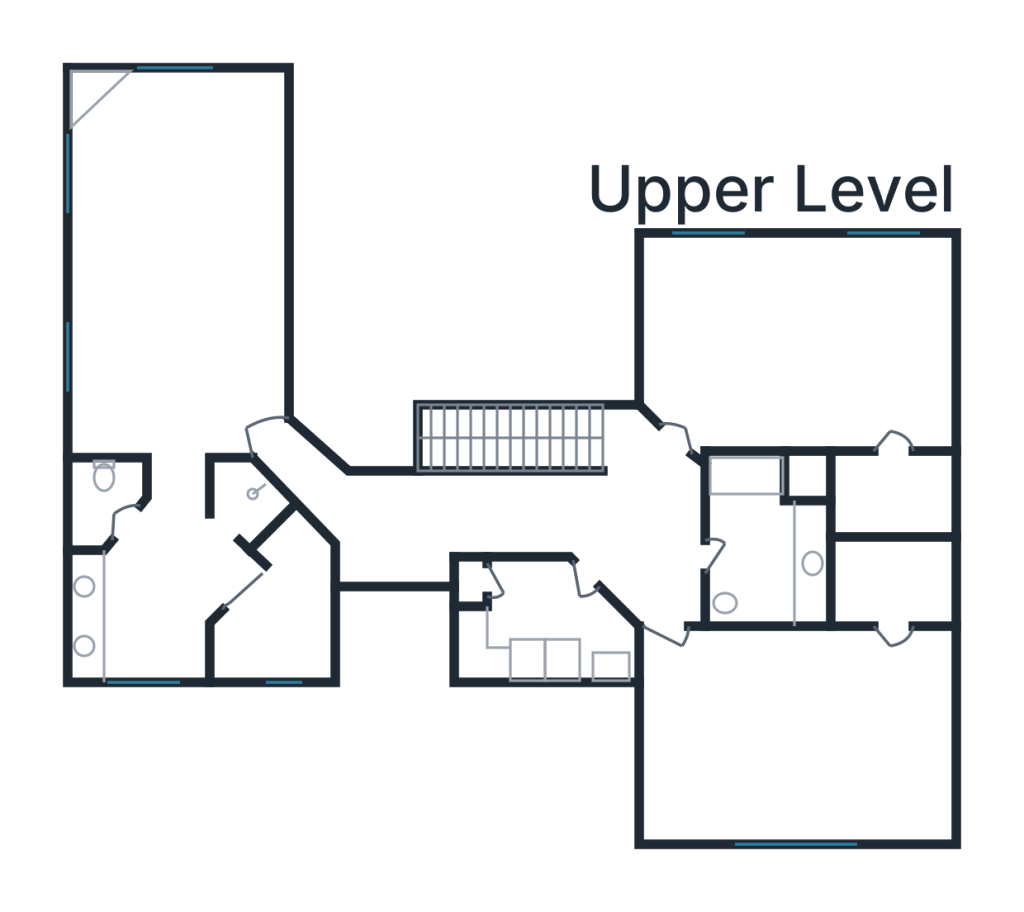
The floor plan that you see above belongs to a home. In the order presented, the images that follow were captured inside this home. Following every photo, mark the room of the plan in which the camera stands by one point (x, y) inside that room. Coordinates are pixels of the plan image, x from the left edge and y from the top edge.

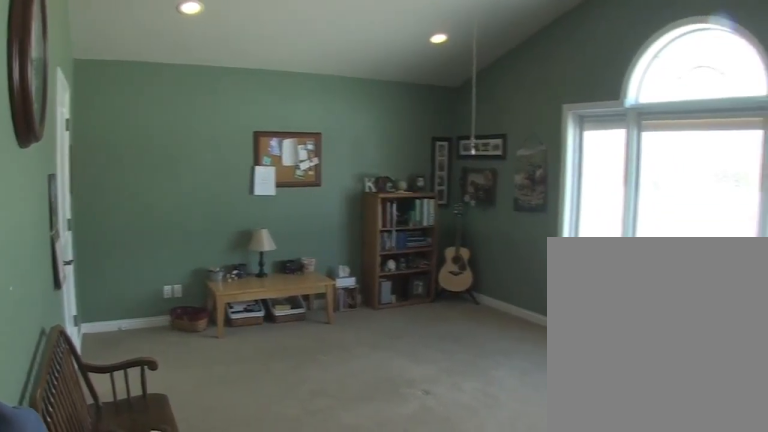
(792, 733)
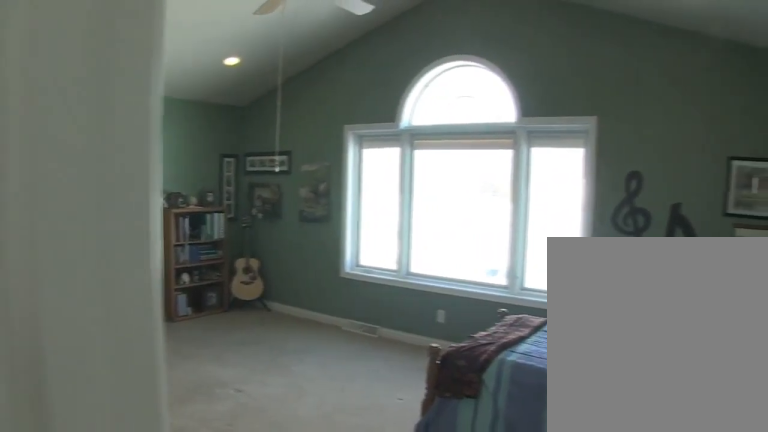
(792, 733)
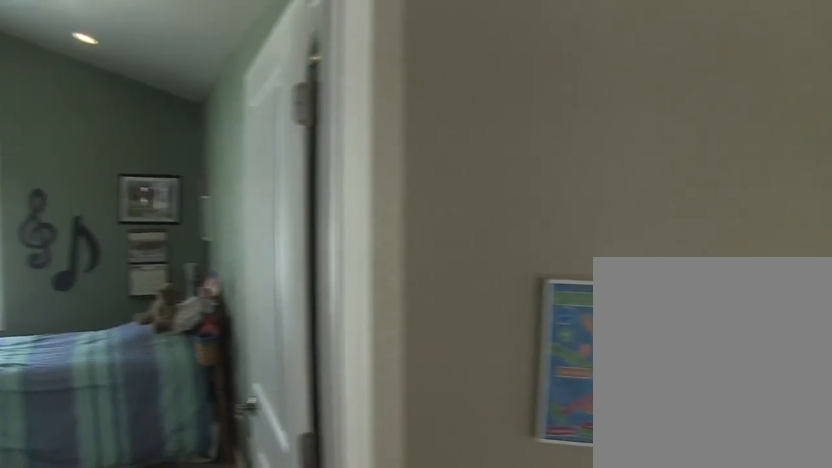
(643, 522)
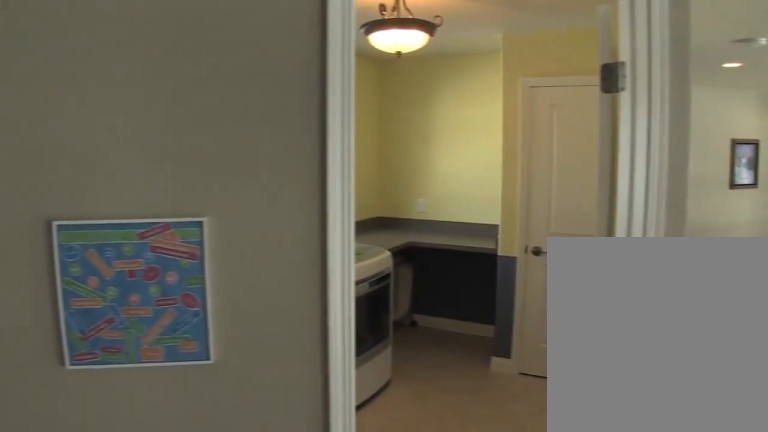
(643, 522)
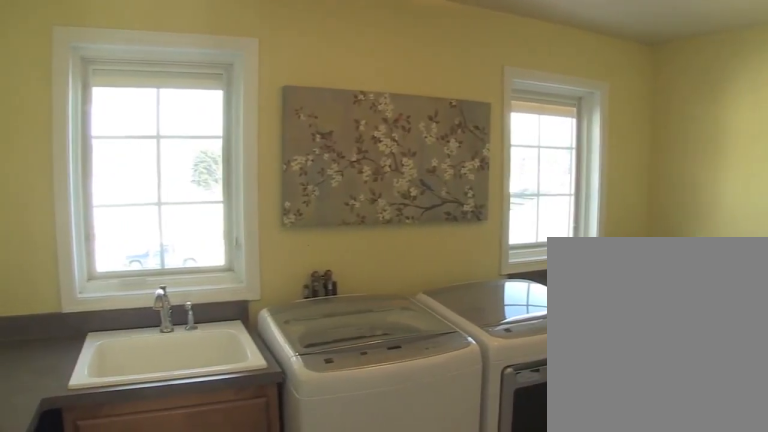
(546, 627)
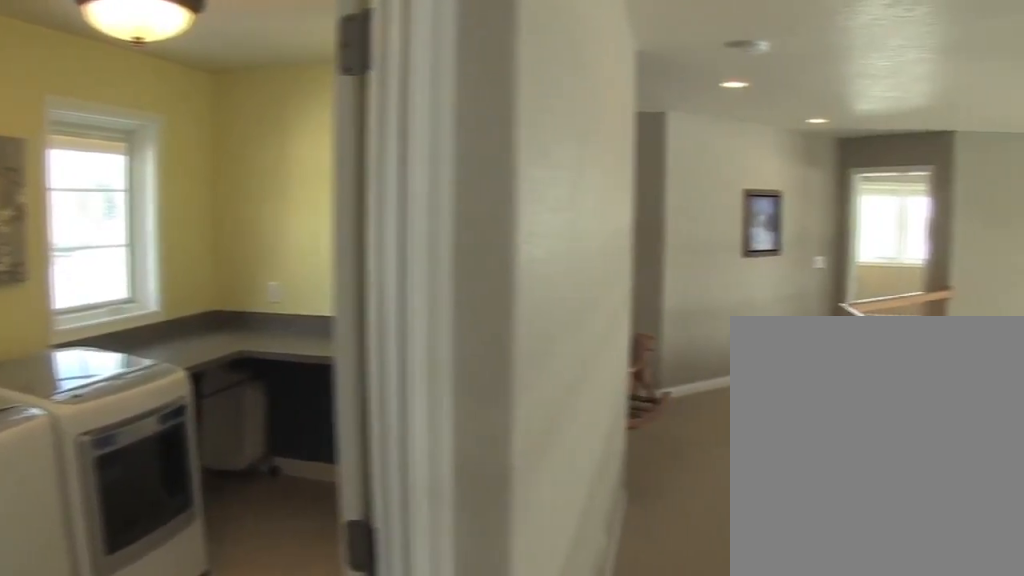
(416, 514)
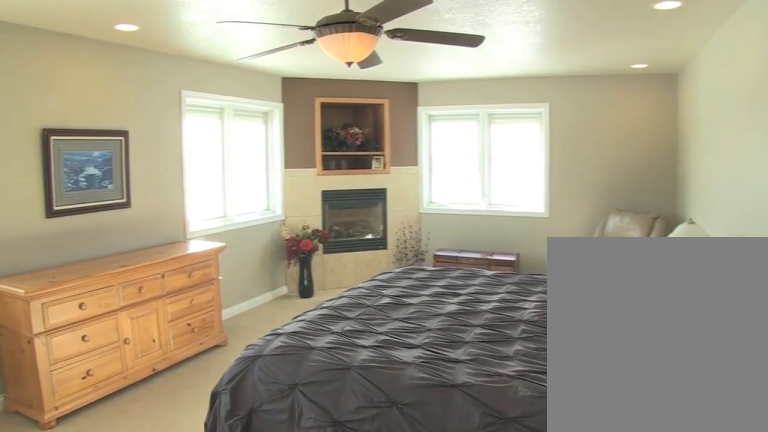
(182, 266)
